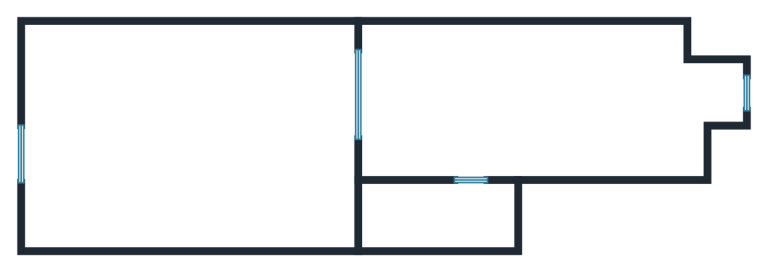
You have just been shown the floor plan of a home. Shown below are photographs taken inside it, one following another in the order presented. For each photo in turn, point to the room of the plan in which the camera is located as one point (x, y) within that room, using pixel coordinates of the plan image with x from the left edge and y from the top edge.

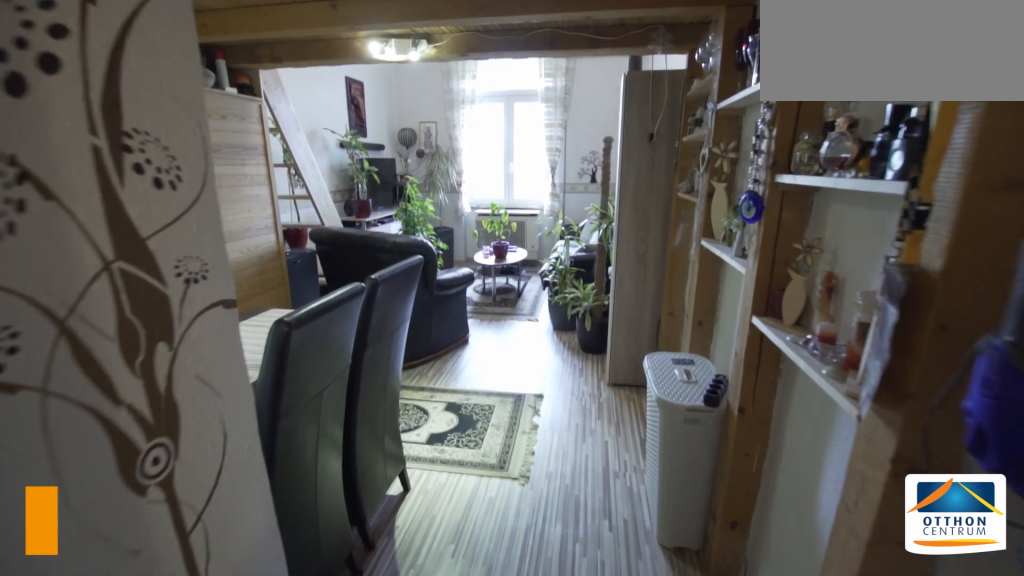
(179, 133)
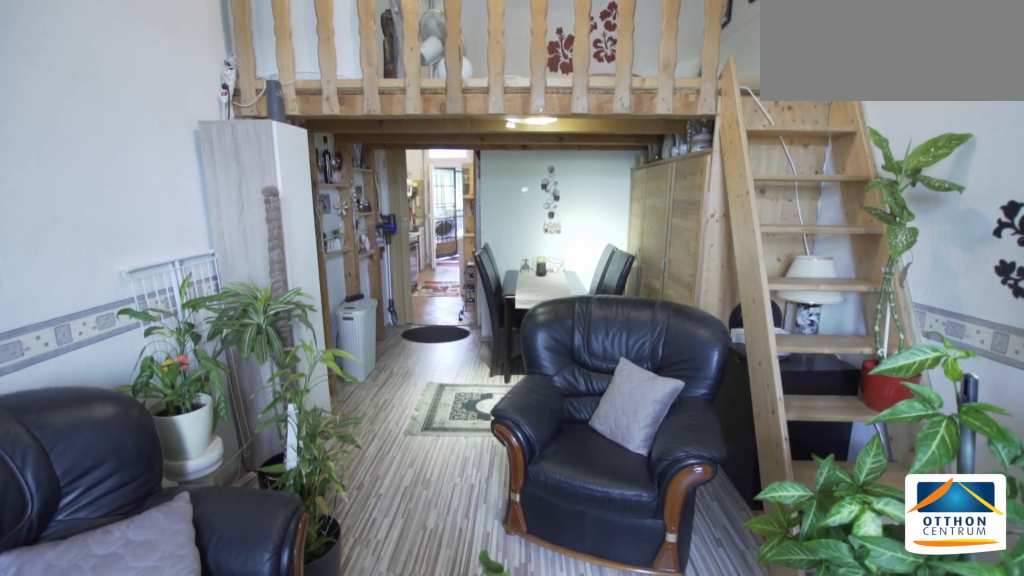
(179, 133)
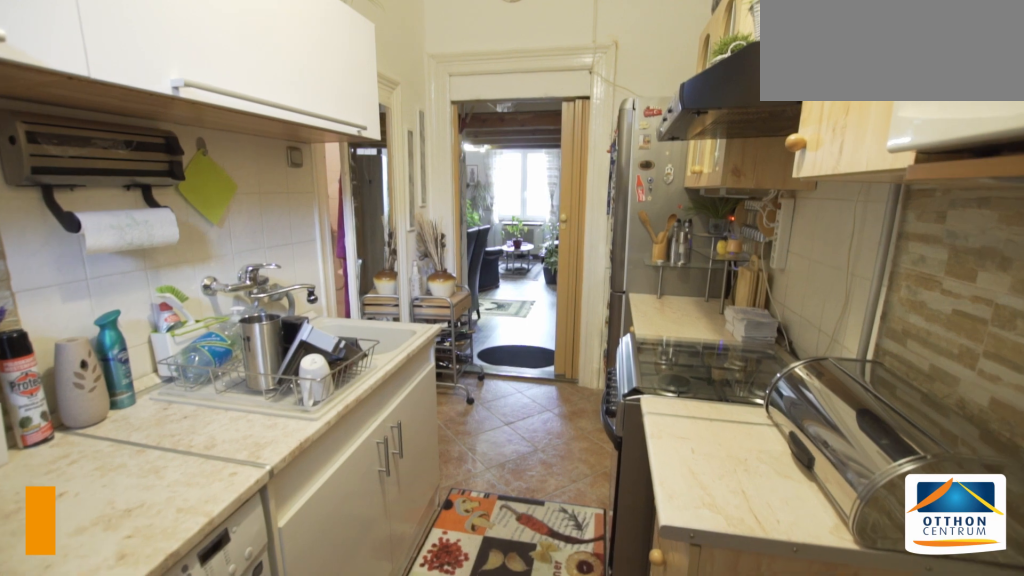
(506, 88)
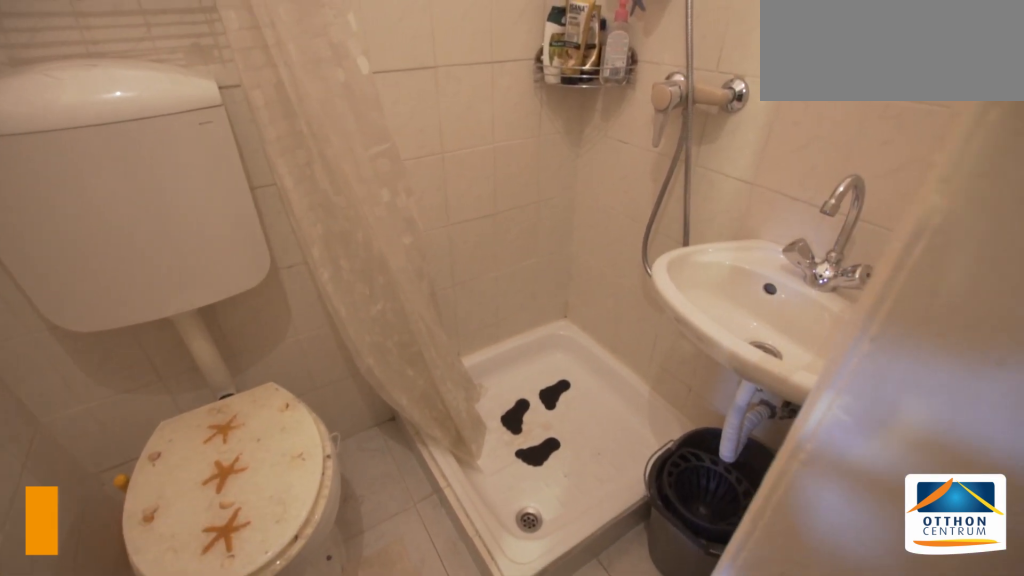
(422, 220)
